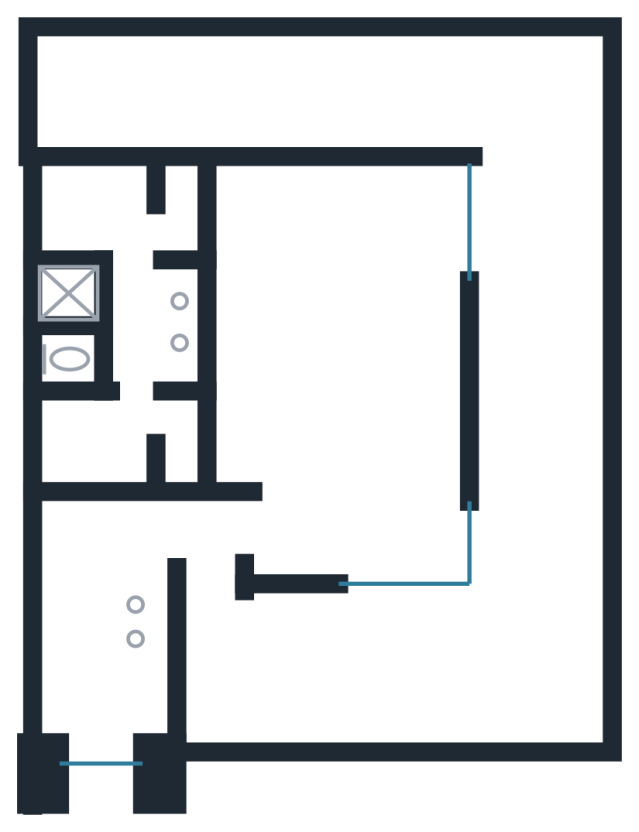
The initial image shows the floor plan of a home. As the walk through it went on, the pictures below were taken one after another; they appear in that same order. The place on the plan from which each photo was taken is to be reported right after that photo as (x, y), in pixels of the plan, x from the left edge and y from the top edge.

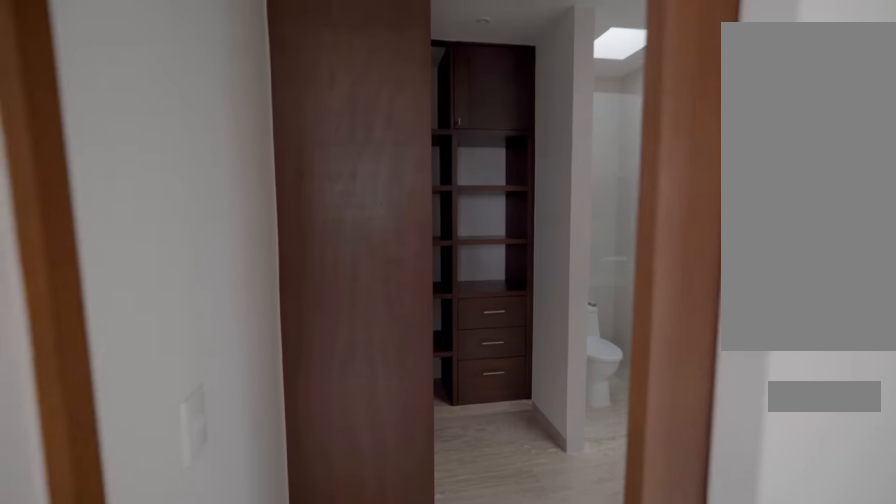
(181, 456)
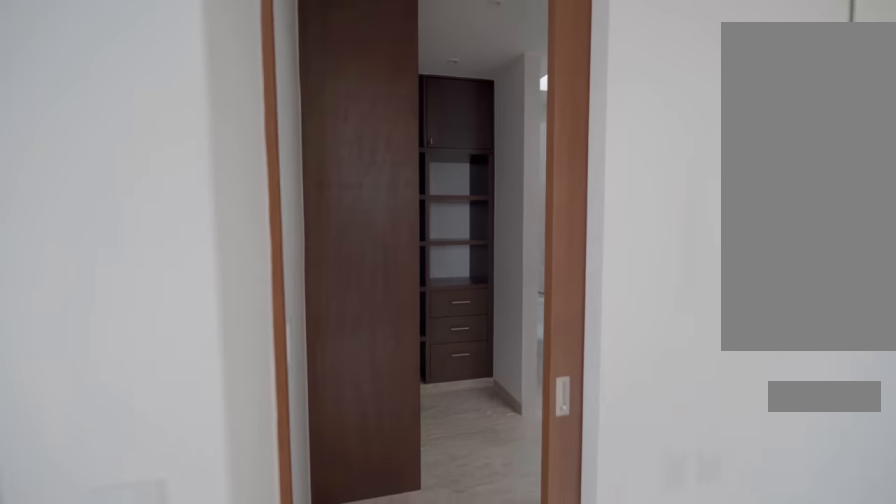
(230, 464)
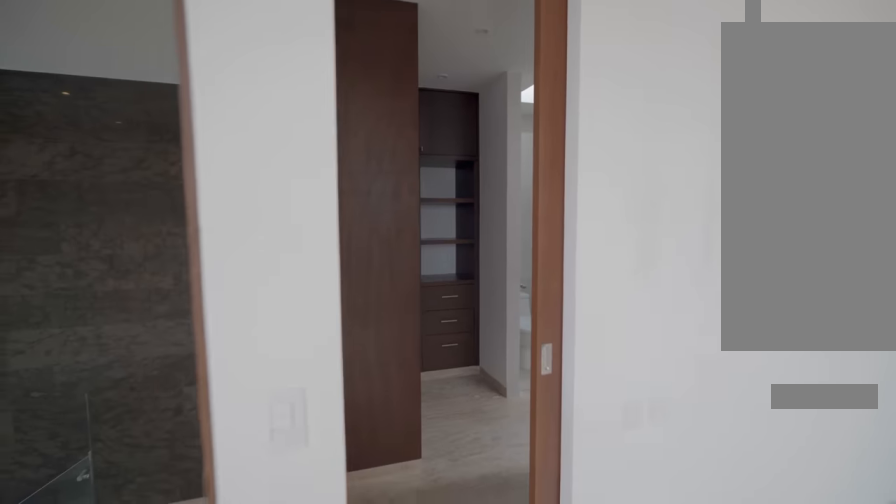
(230, 464)
